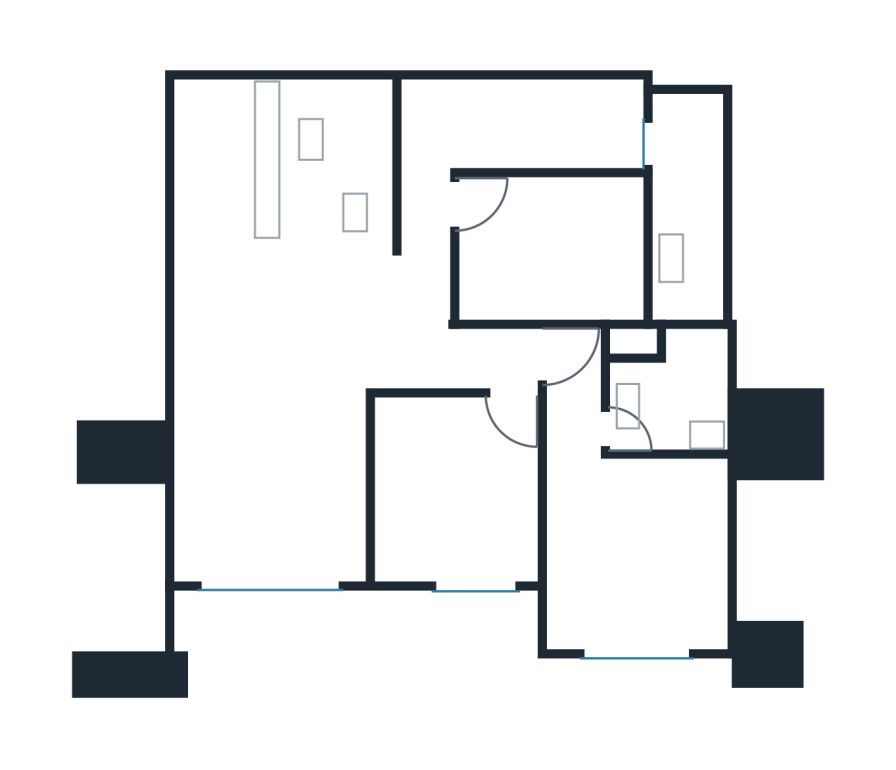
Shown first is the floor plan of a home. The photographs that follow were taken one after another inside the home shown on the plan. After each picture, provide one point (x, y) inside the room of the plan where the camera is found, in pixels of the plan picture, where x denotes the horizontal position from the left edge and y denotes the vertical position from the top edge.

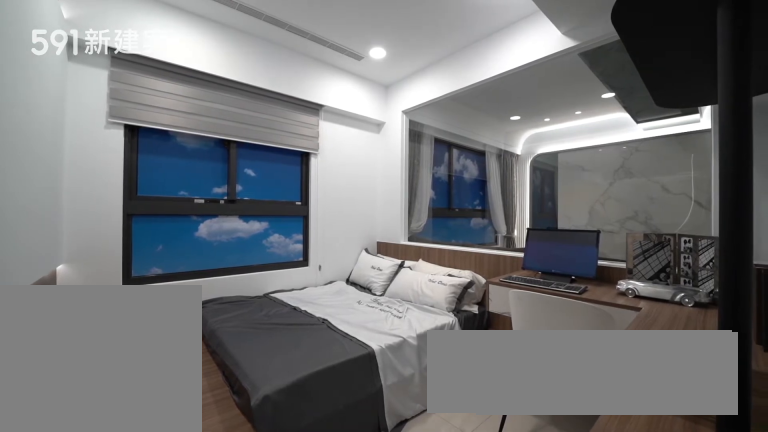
(455, 488)
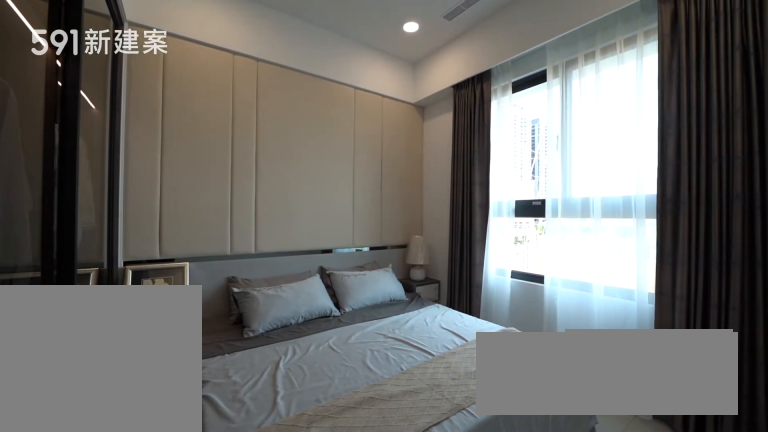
(629, 528)
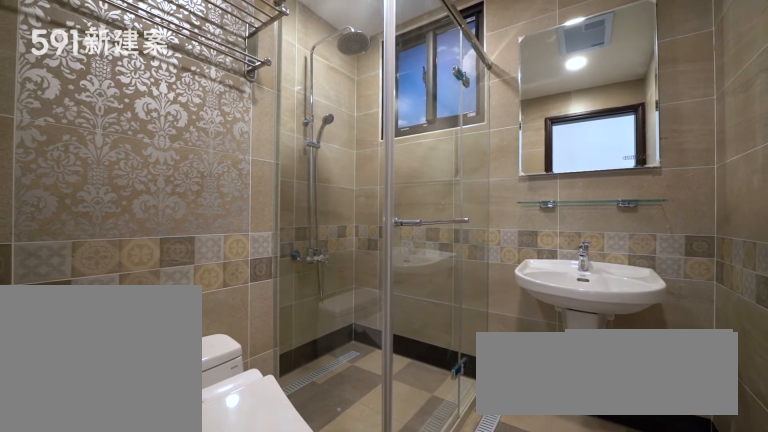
(672, 388)
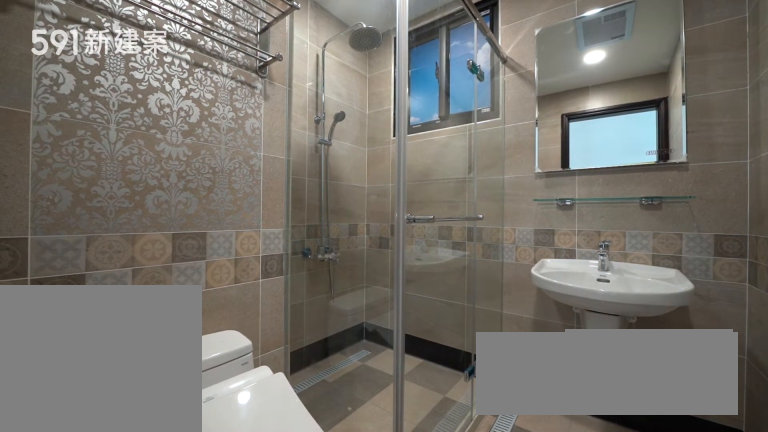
(672, 388)
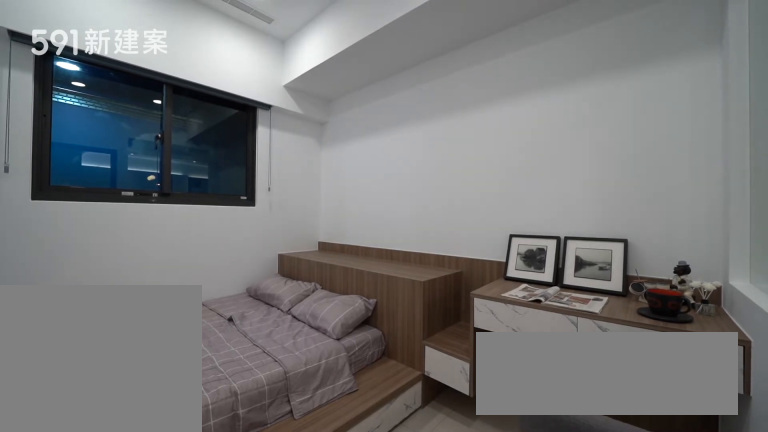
(560, 249)
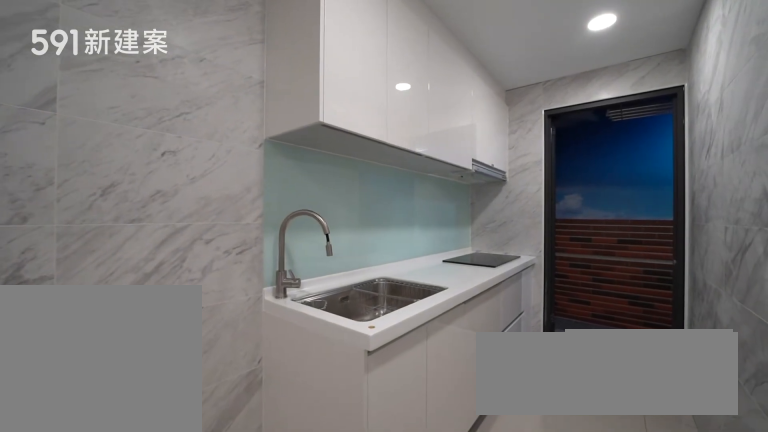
(530, 122)
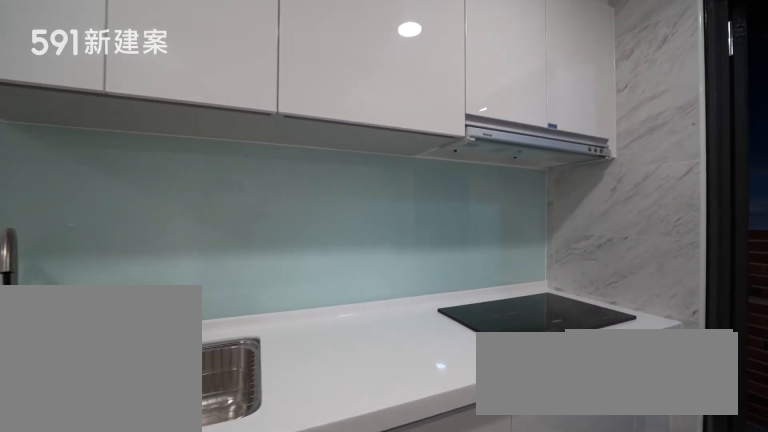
(530, 122)
